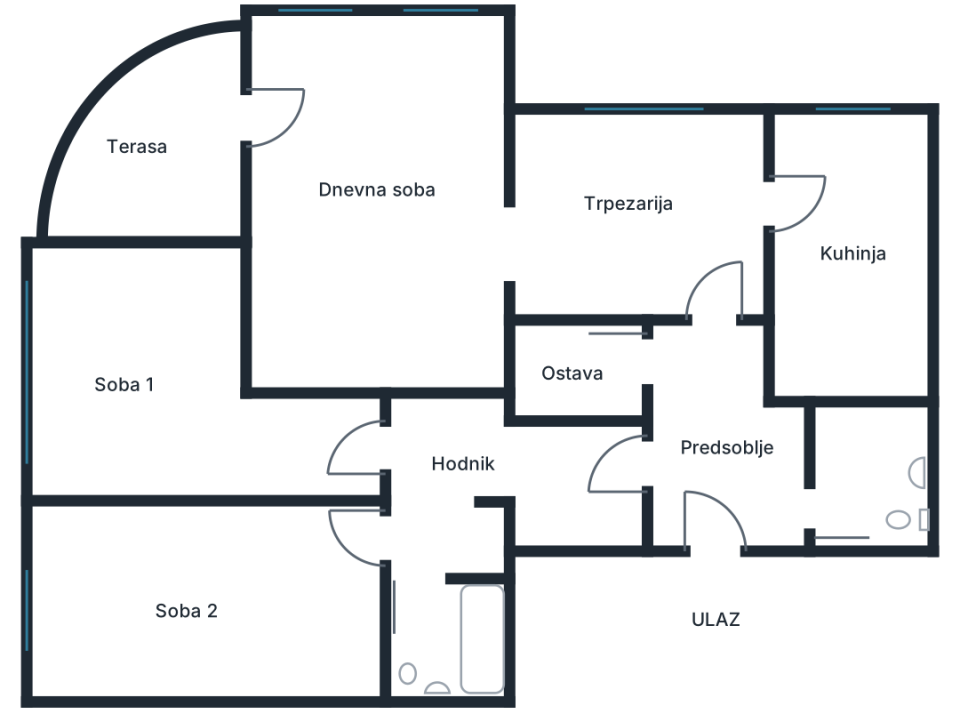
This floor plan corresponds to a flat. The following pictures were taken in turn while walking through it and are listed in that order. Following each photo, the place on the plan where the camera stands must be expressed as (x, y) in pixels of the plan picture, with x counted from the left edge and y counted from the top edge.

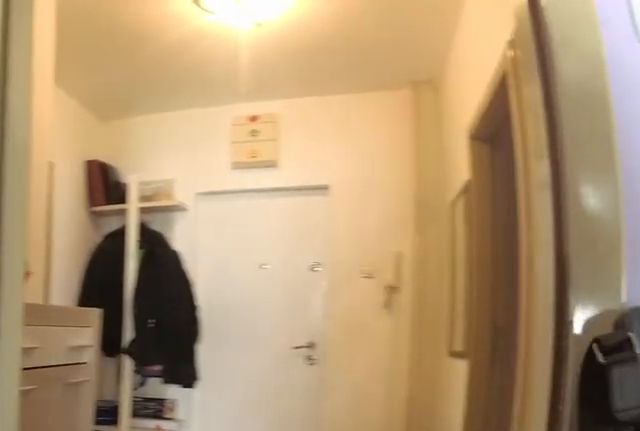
(684, 256)
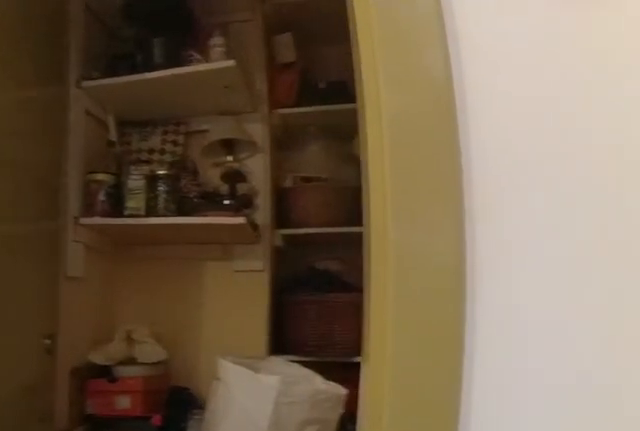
(697, 317)
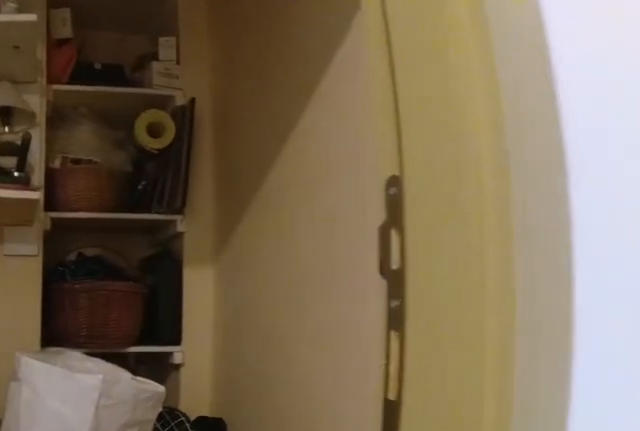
(688, 341)
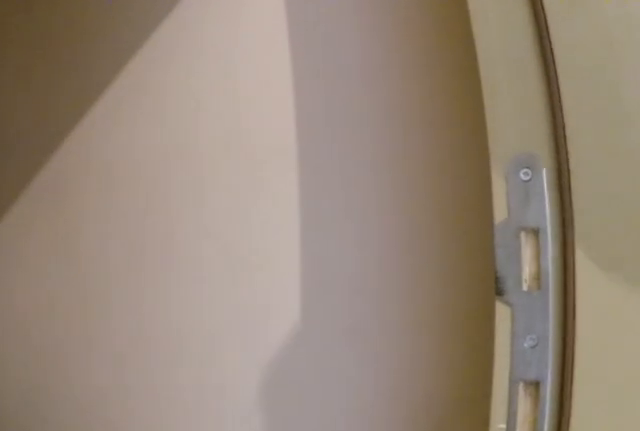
(675, 361)
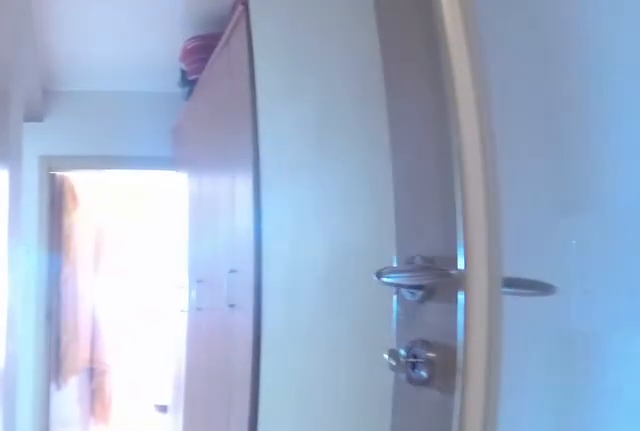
(679, 472)
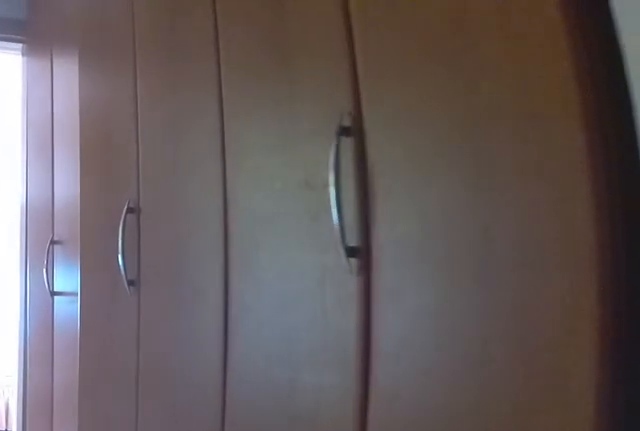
(561, 470)
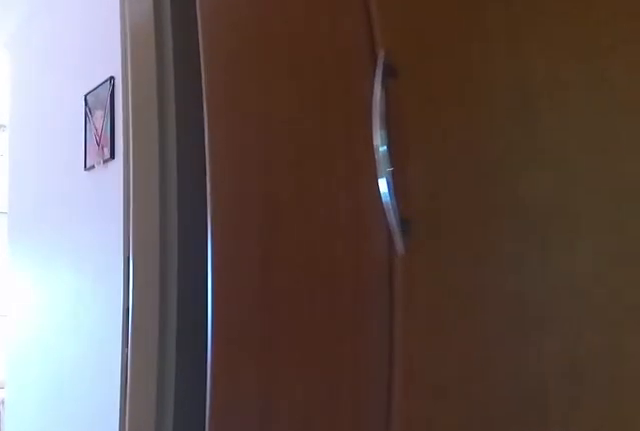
(488, 457)
